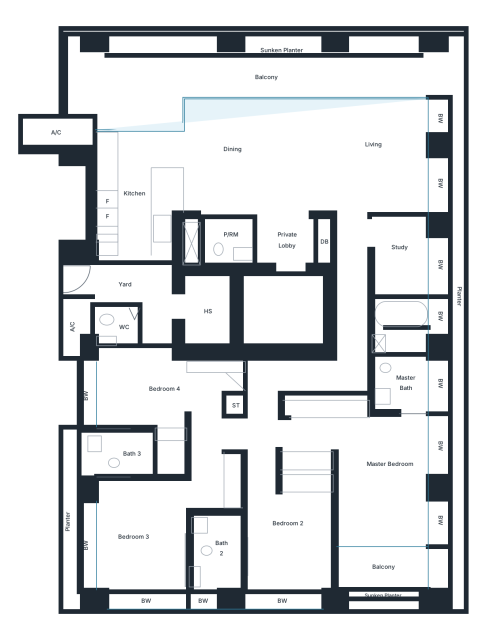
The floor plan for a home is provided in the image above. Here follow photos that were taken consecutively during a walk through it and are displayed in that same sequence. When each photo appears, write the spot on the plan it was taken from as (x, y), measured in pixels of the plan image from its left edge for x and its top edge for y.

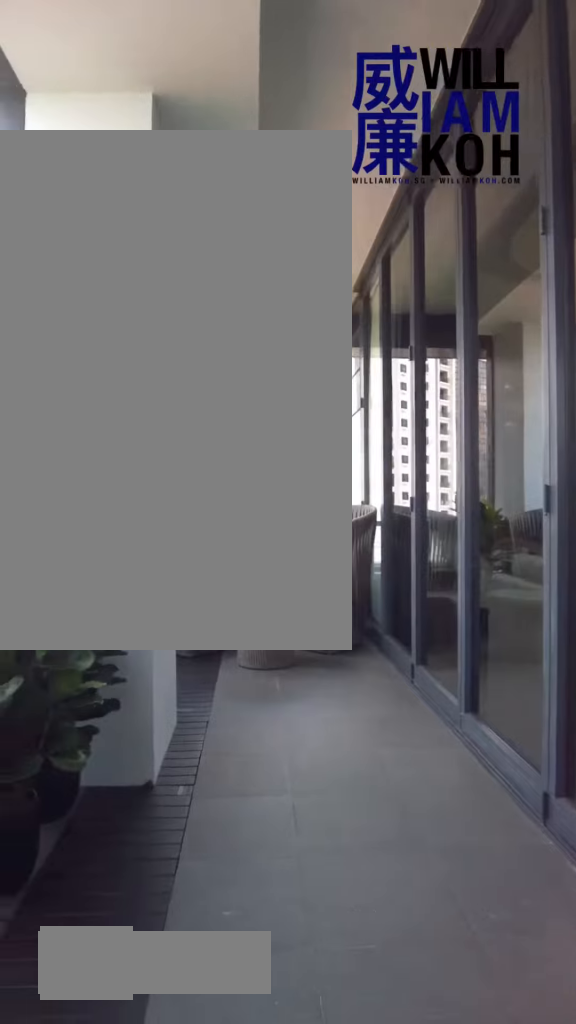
(201, 75)
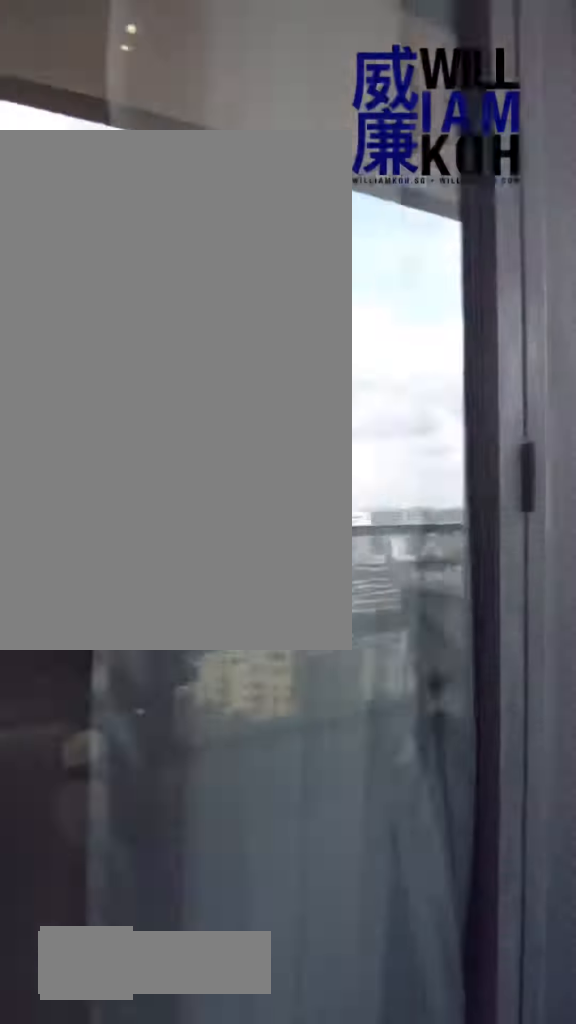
(184, 76)
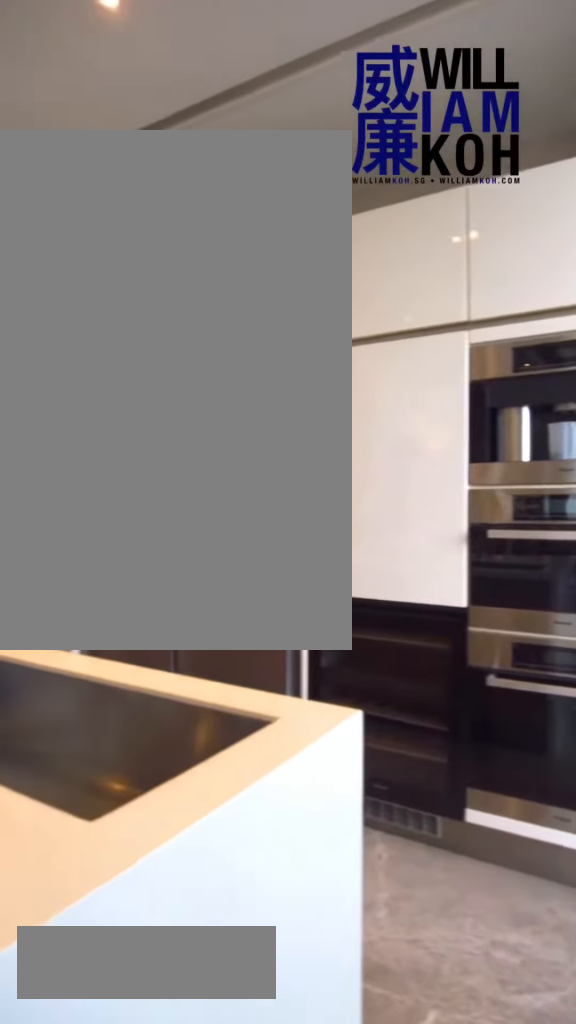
(170, 150)
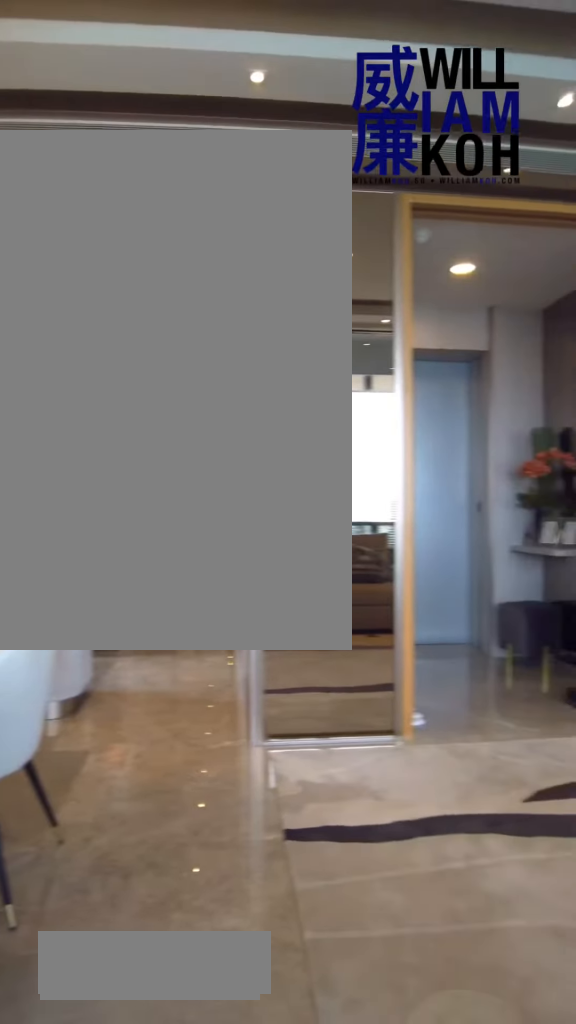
(376, 122)
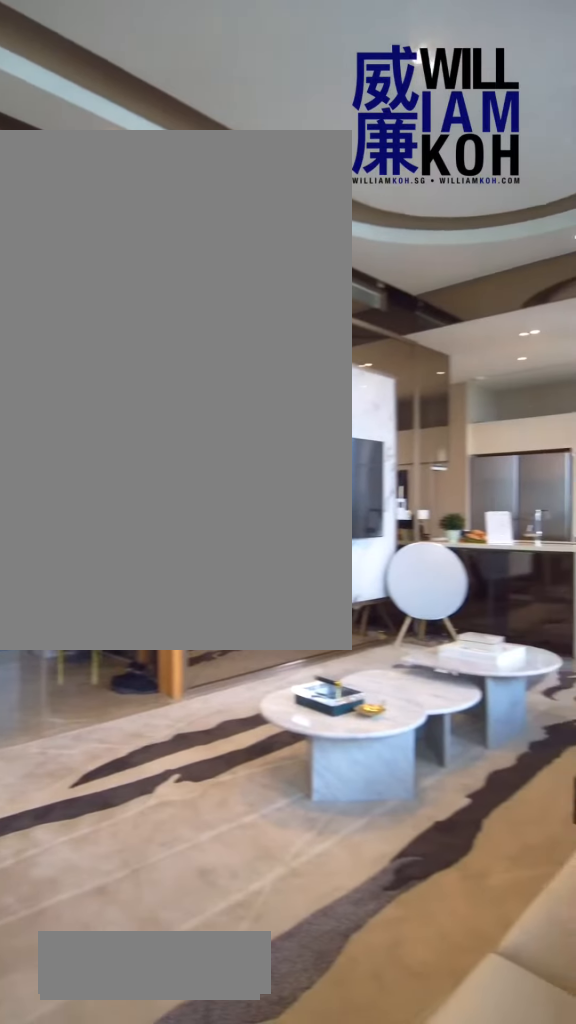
(376, 122)
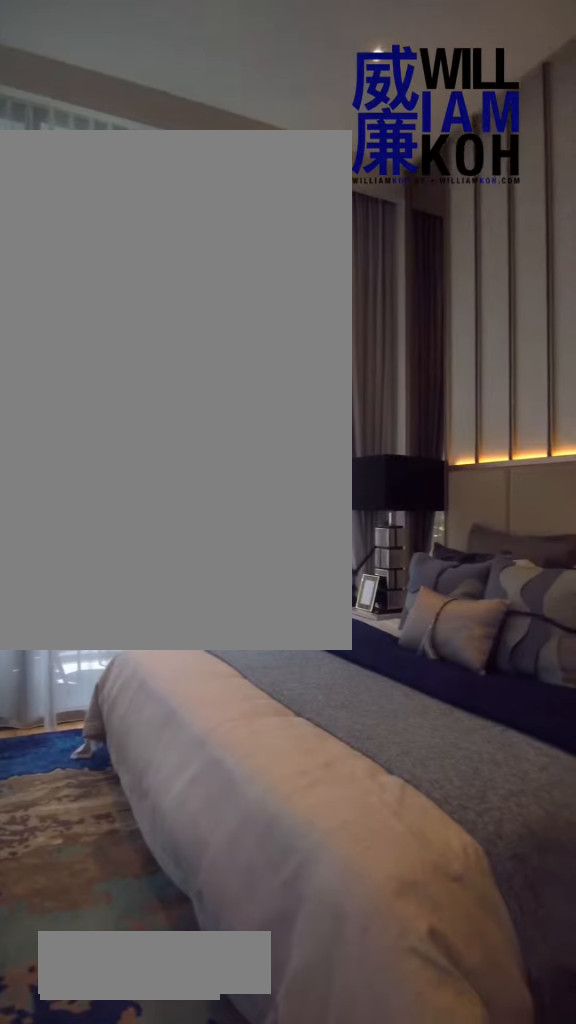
(417, 434)
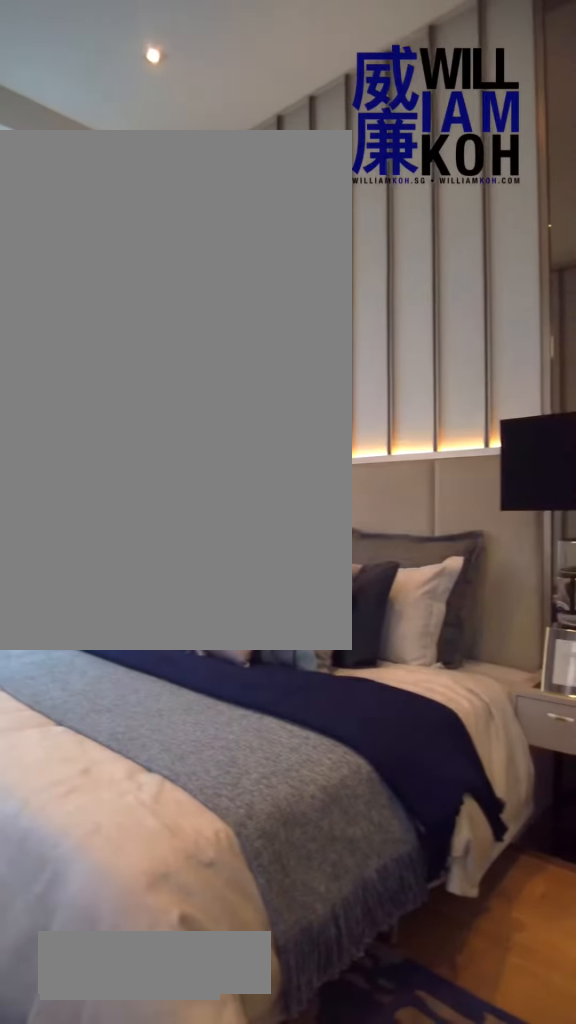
(417, 434)
